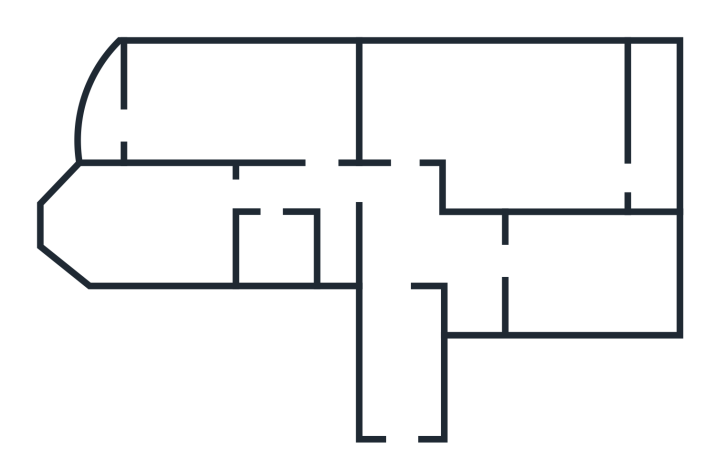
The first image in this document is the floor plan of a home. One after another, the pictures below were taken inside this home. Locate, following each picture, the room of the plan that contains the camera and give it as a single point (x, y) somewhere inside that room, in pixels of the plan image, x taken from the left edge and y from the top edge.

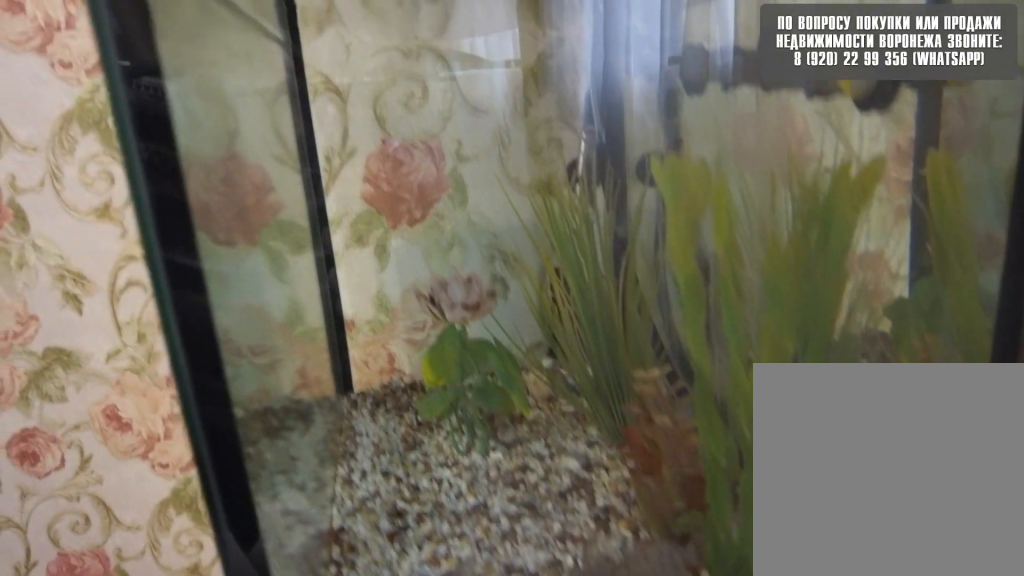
(563, 274)
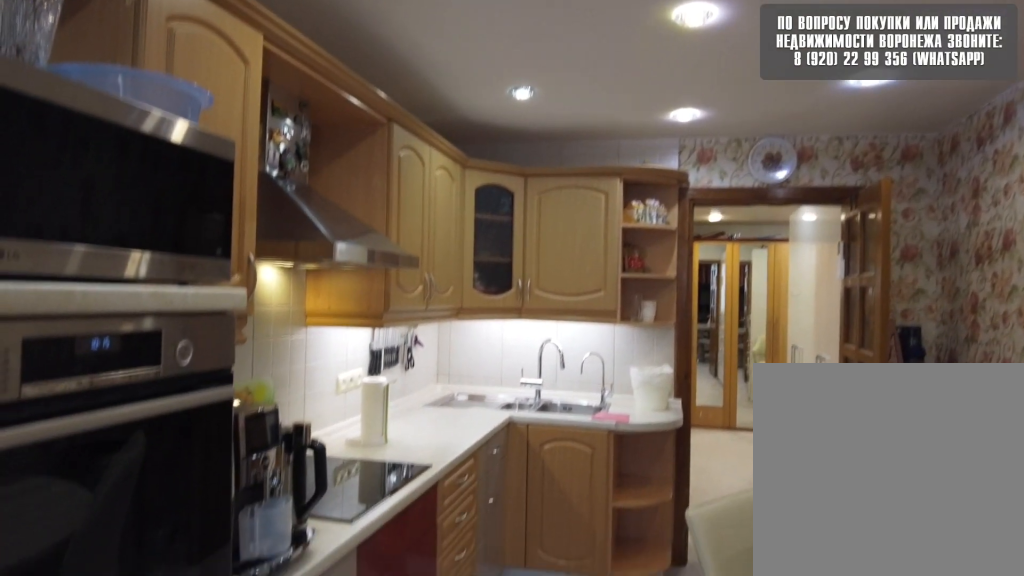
(563, 274)
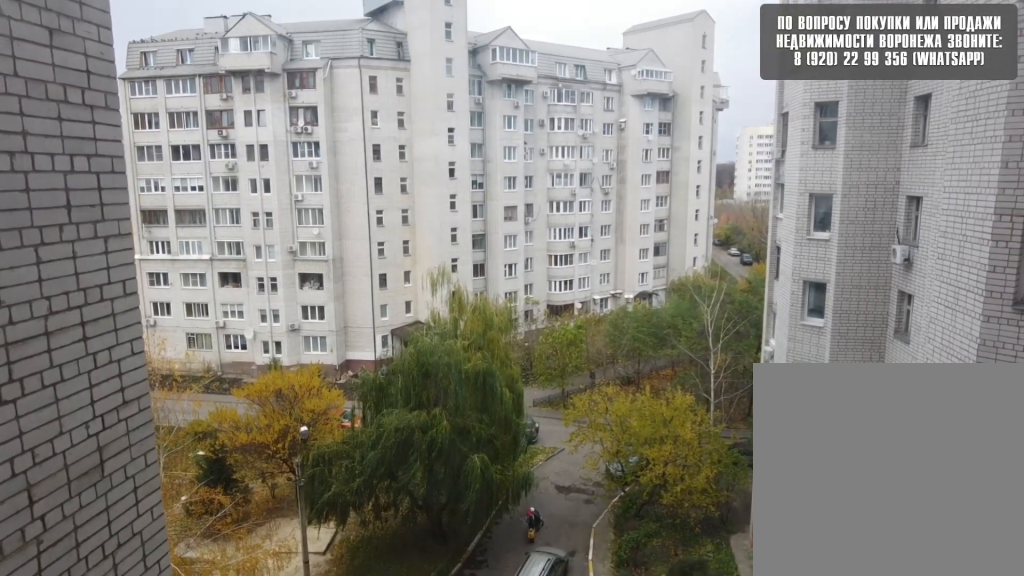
(668, 171)
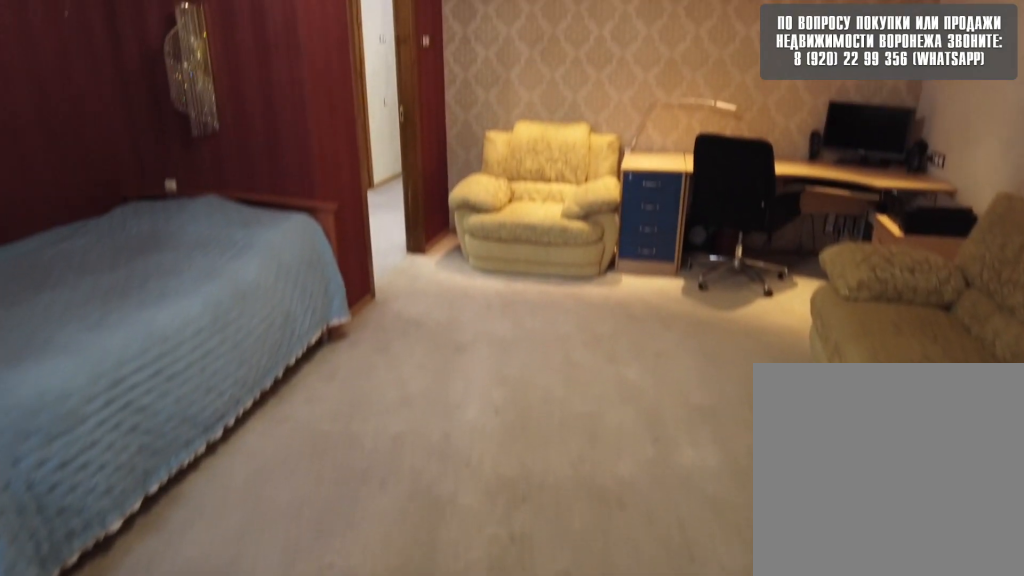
(555, 167)
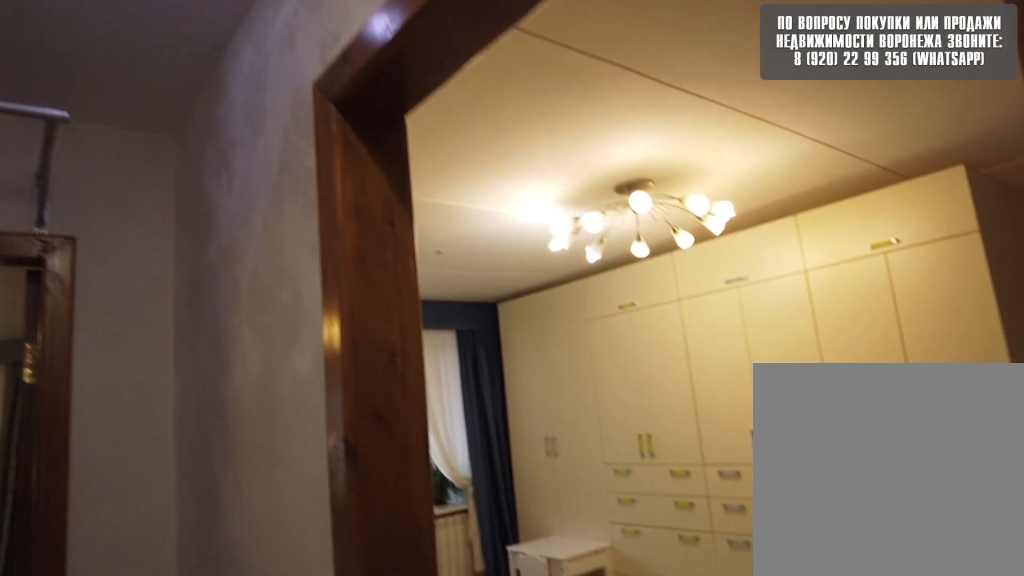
(320, 185)
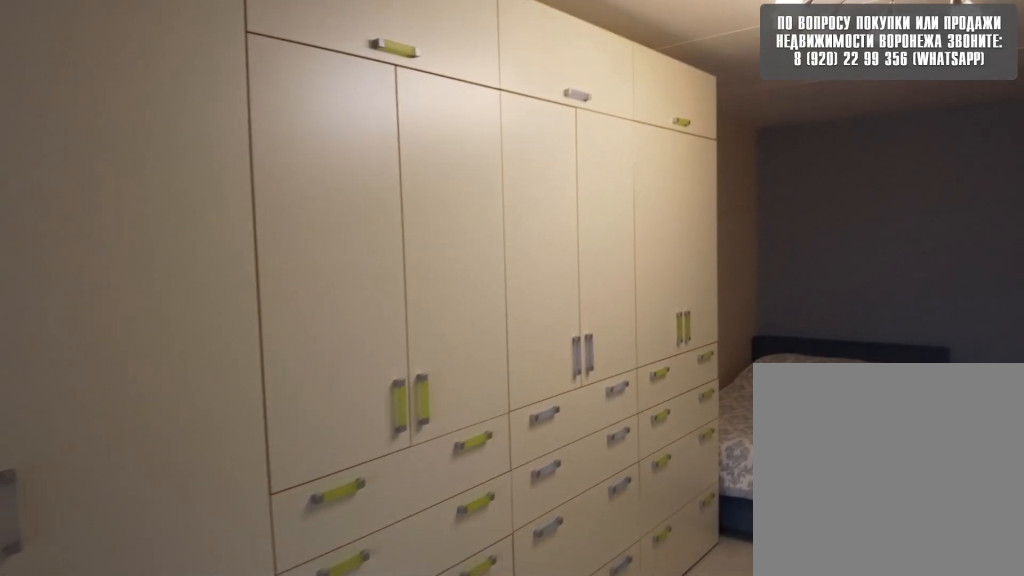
(289, 111)
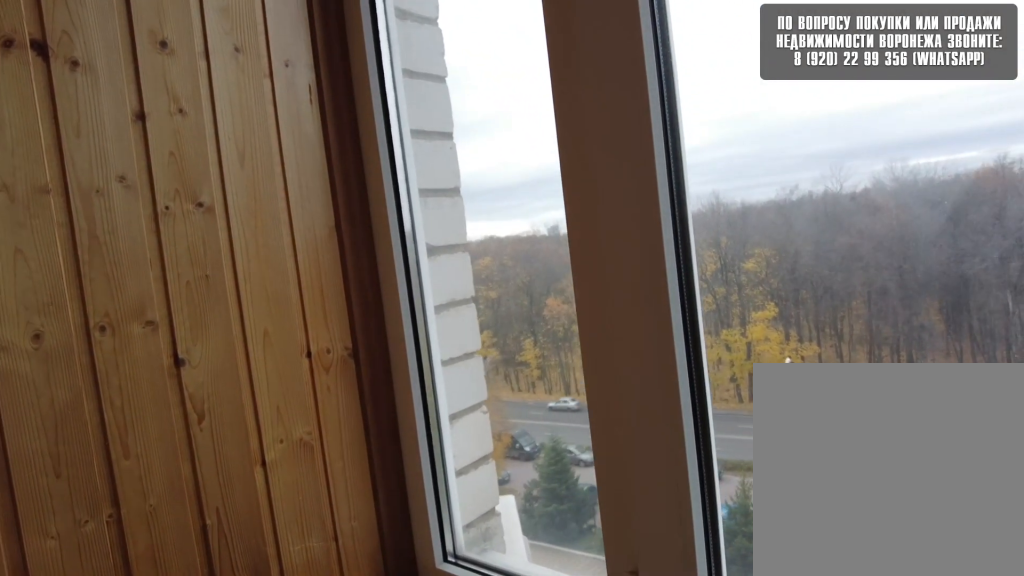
(109, 117)
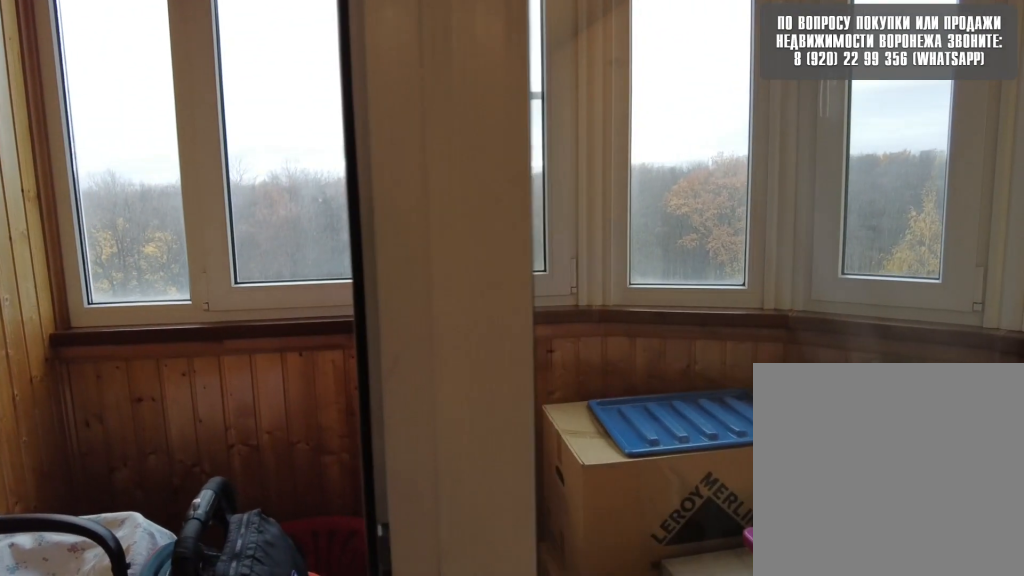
(109, 117)
